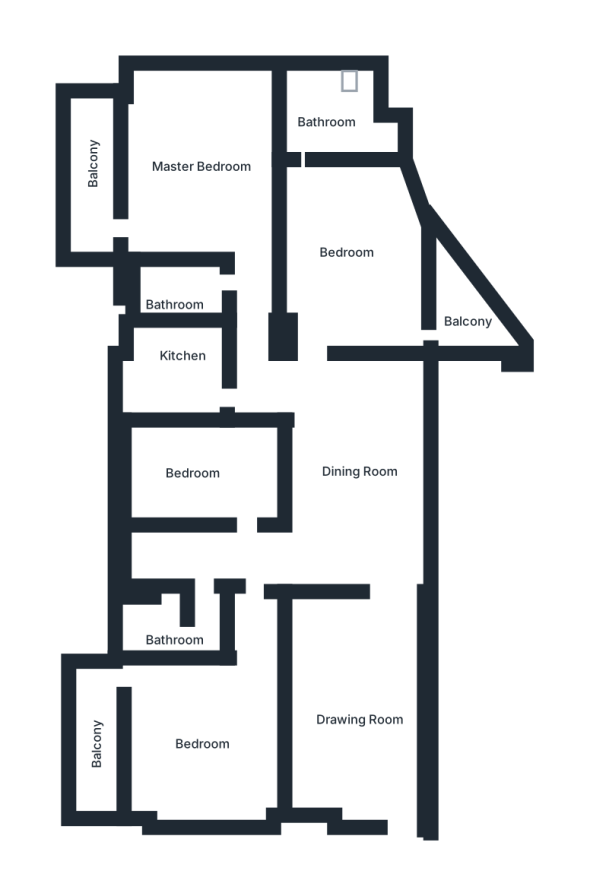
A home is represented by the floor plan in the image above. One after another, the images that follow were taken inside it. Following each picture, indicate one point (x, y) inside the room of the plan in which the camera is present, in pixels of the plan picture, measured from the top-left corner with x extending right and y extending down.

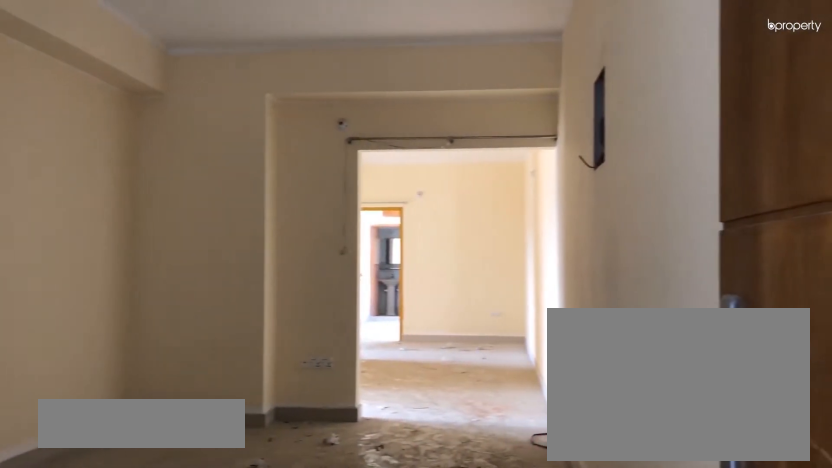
(356, 699)
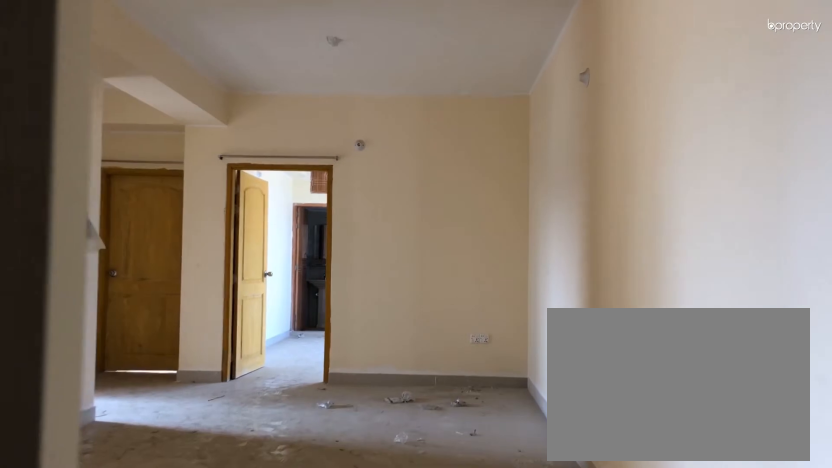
(359, 479)
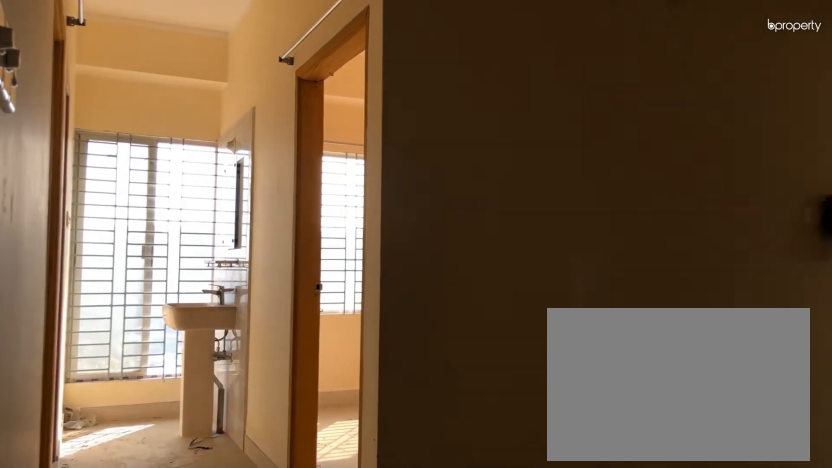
(359, 479)
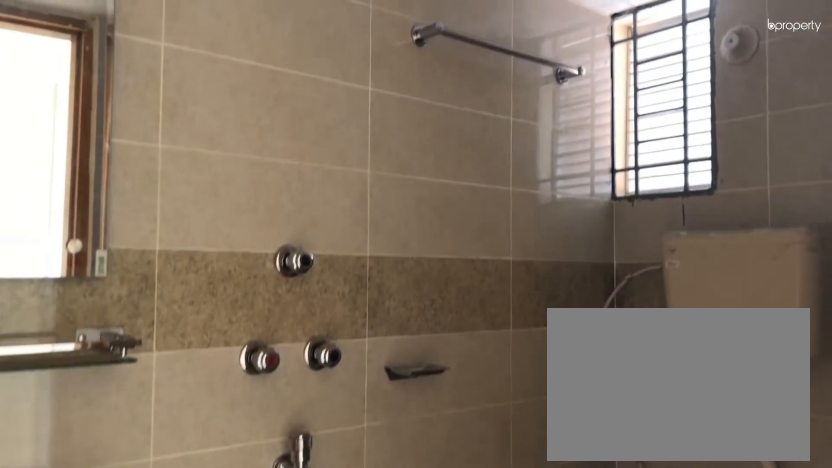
(166, 622)
